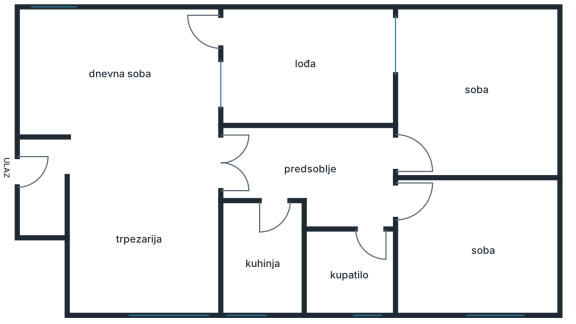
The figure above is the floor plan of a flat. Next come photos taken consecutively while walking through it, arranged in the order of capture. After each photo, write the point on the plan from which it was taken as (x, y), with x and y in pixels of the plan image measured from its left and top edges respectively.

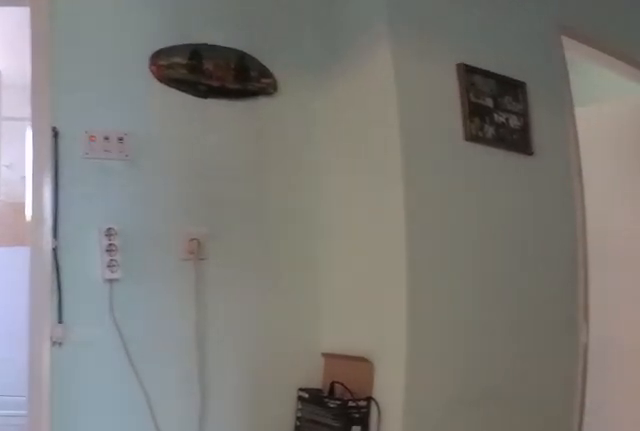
(357, 158)
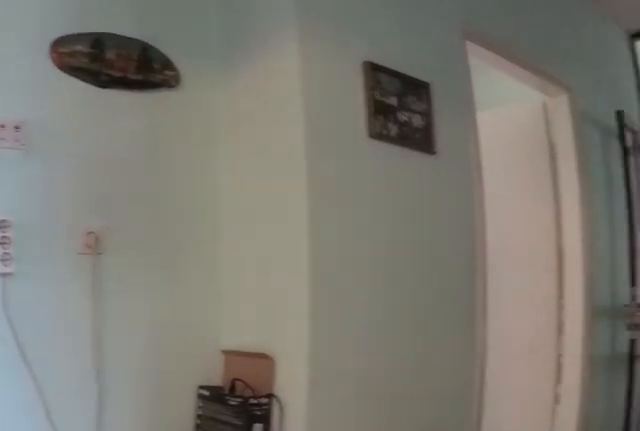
(359, 161)
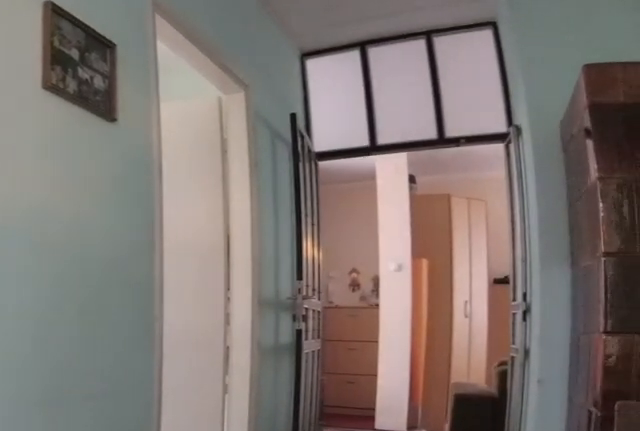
(352, 171)
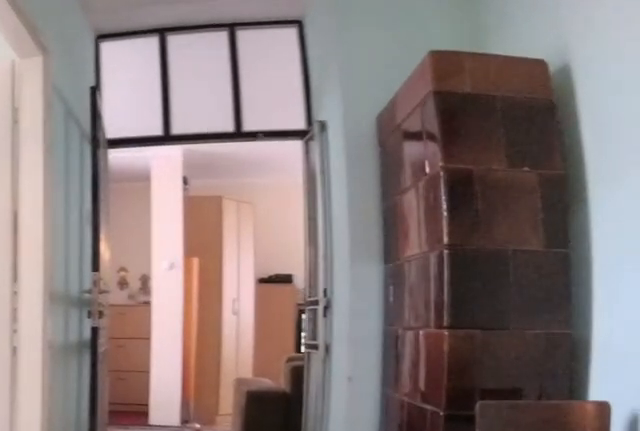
(333, 169)
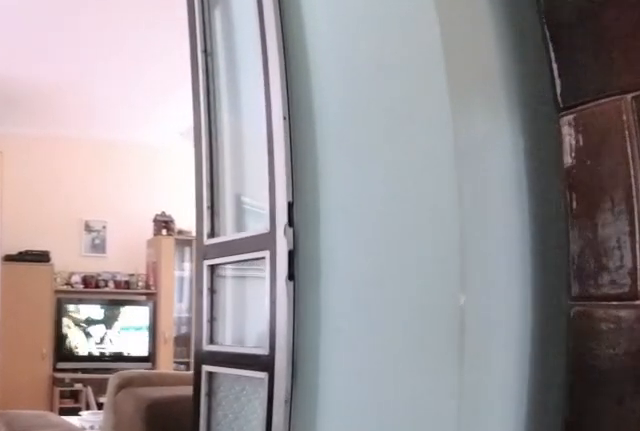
(259, 160)
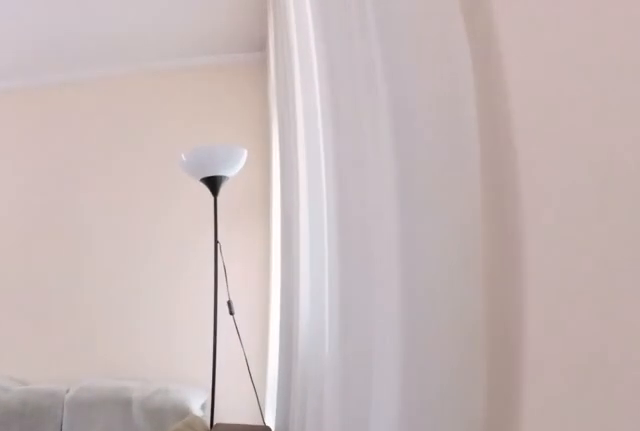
(210, 169)
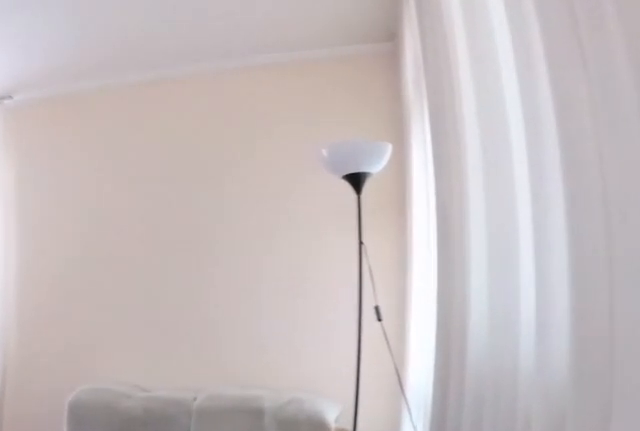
(209, 167)
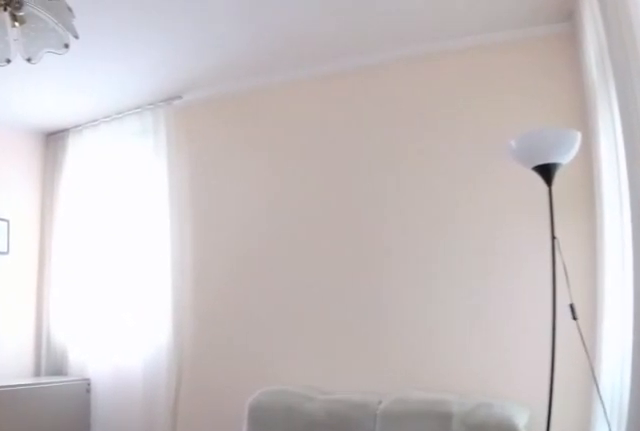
(209, 165)
